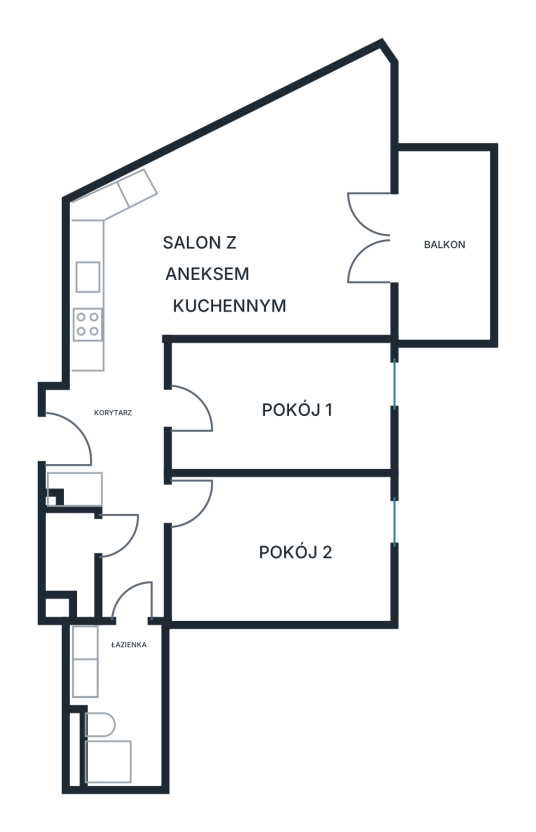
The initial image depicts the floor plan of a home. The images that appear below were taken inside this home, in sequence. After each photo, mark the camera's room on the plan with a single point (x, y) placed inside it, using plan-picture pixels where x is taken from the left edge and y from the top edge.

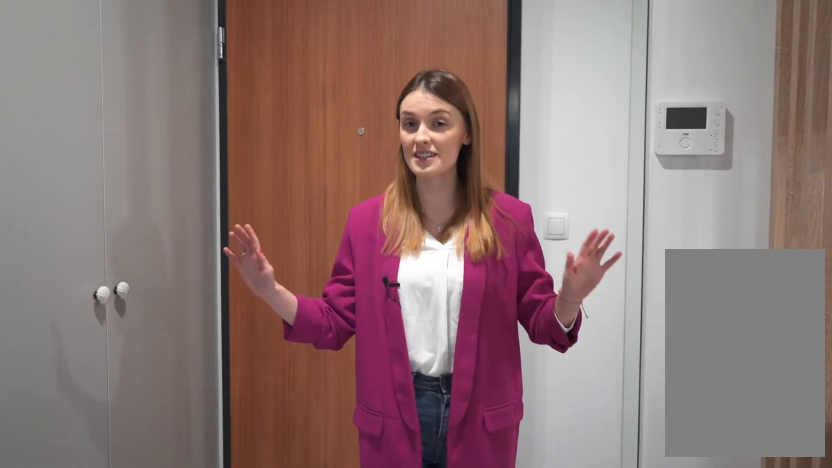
(124, 471)
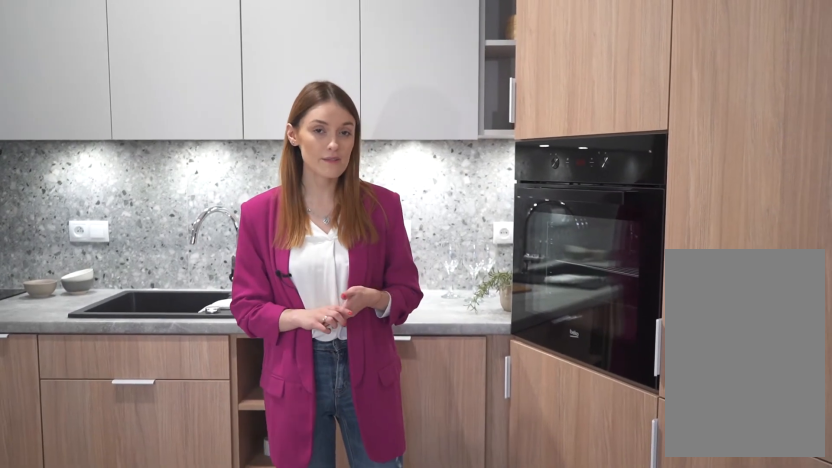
(241, 216)
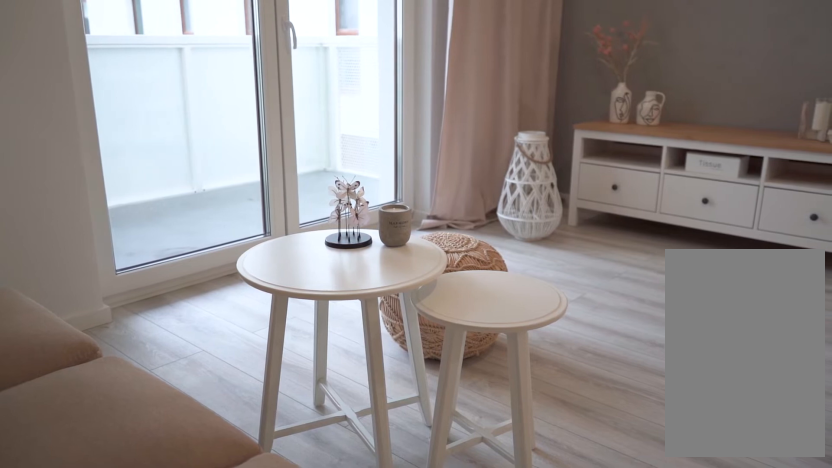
(241, 216)
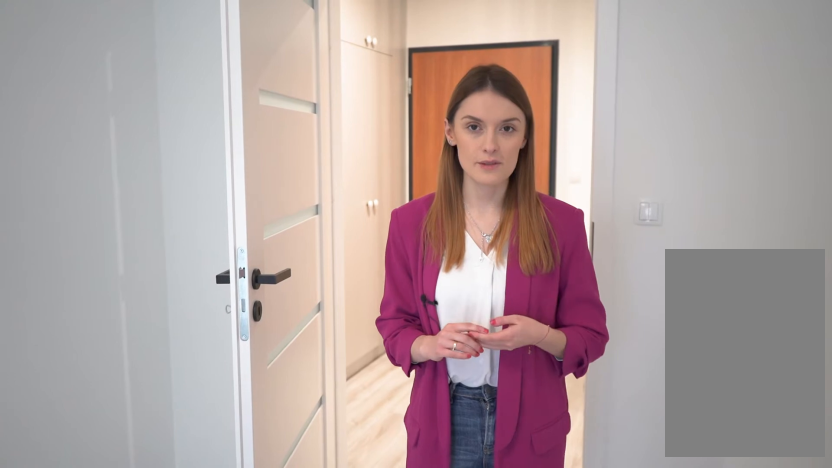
(285, 405)
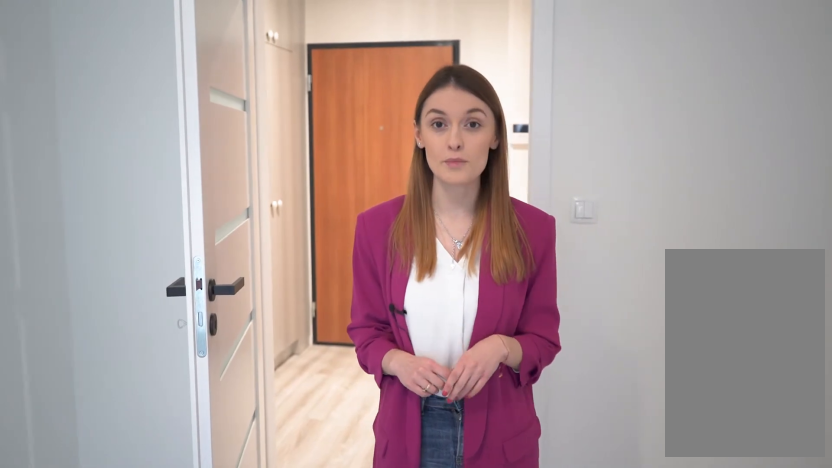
(285, 405)
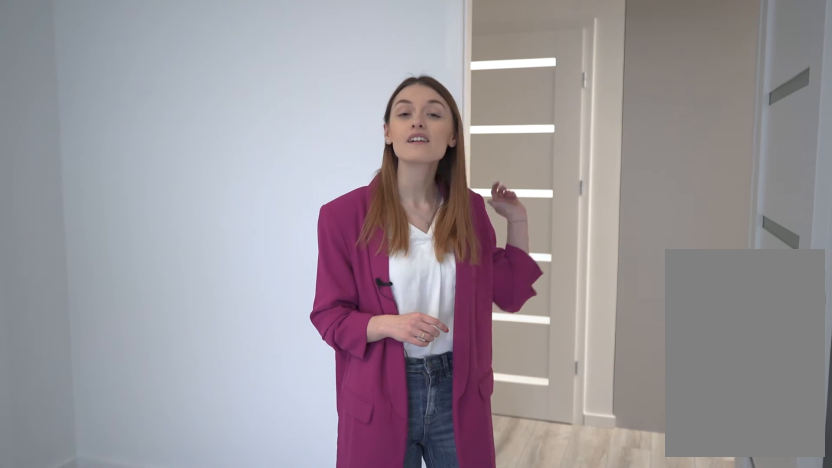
(283, 548)
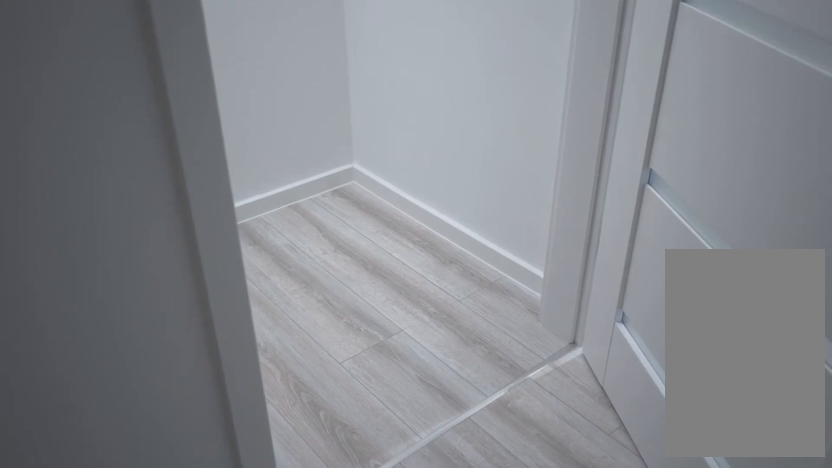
(73, 558)
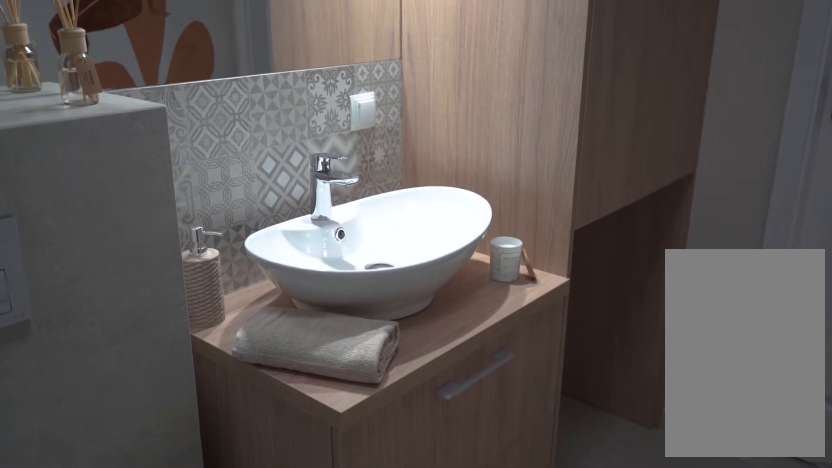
(128, 693)
